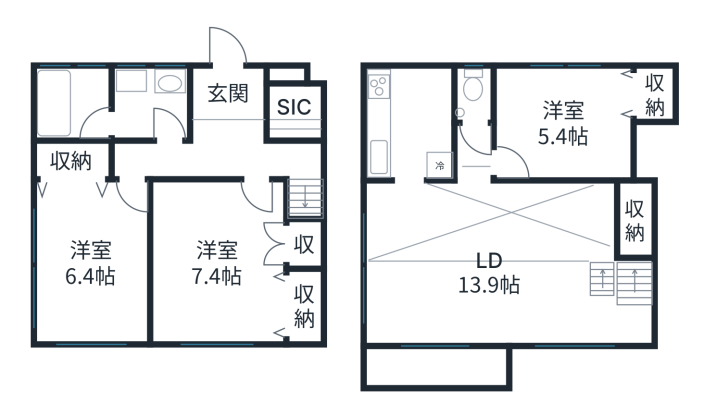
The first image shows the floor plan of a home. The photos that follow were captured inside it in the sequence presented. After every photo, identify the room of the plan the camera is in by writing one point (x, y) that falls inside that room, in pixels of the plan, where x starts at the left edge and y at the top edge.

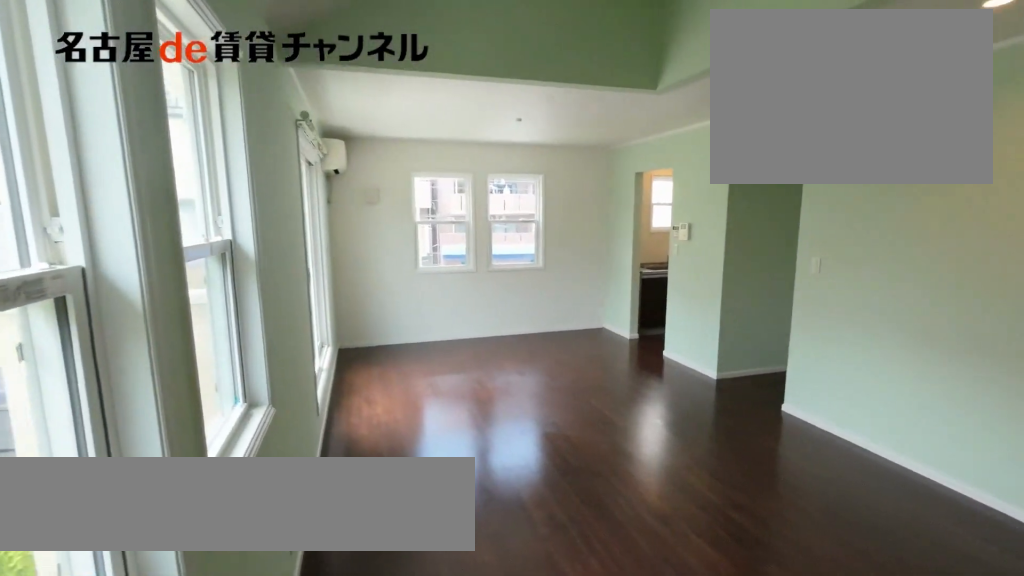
(509, 265)
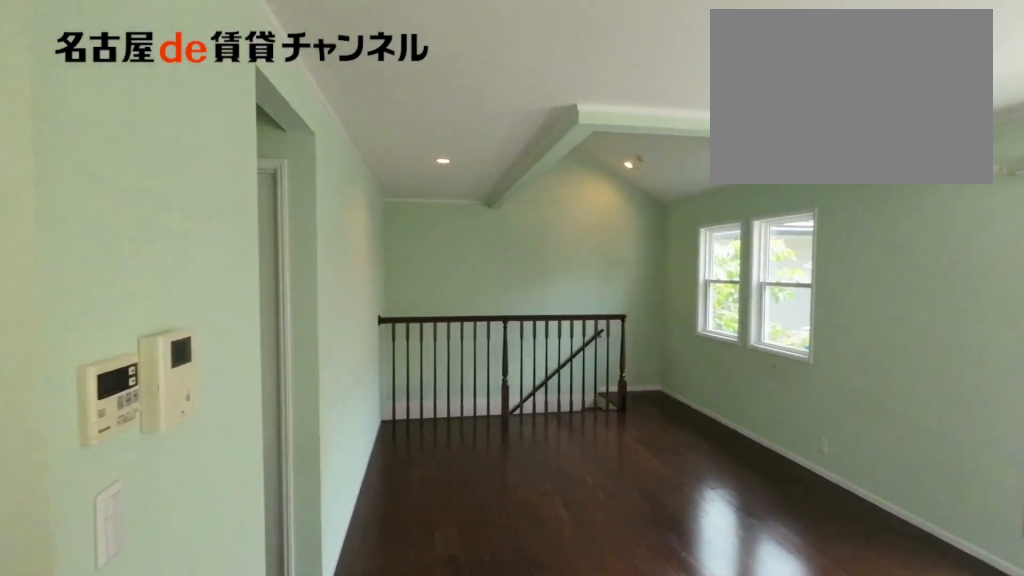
(509, 265)
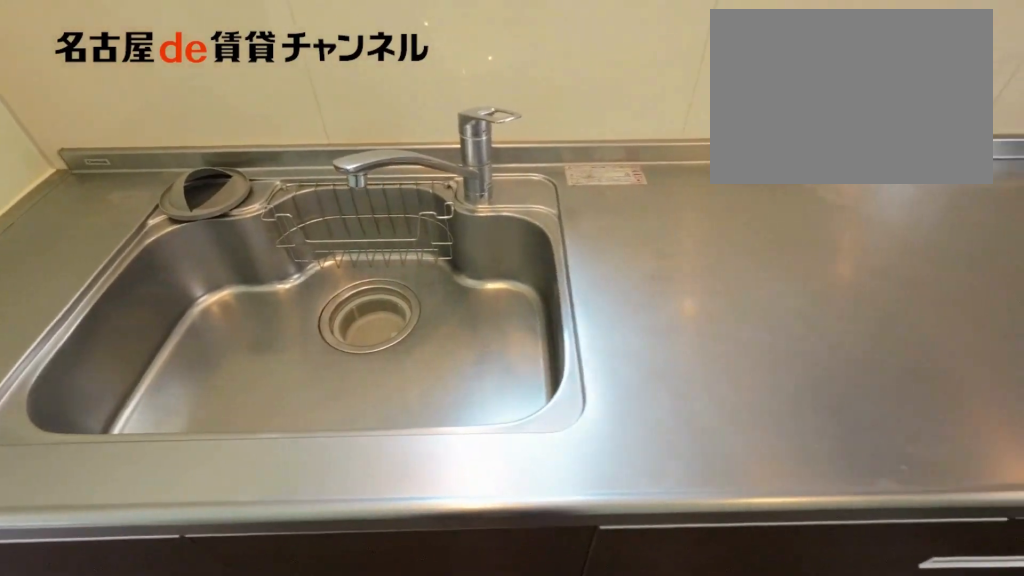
(408, 123)
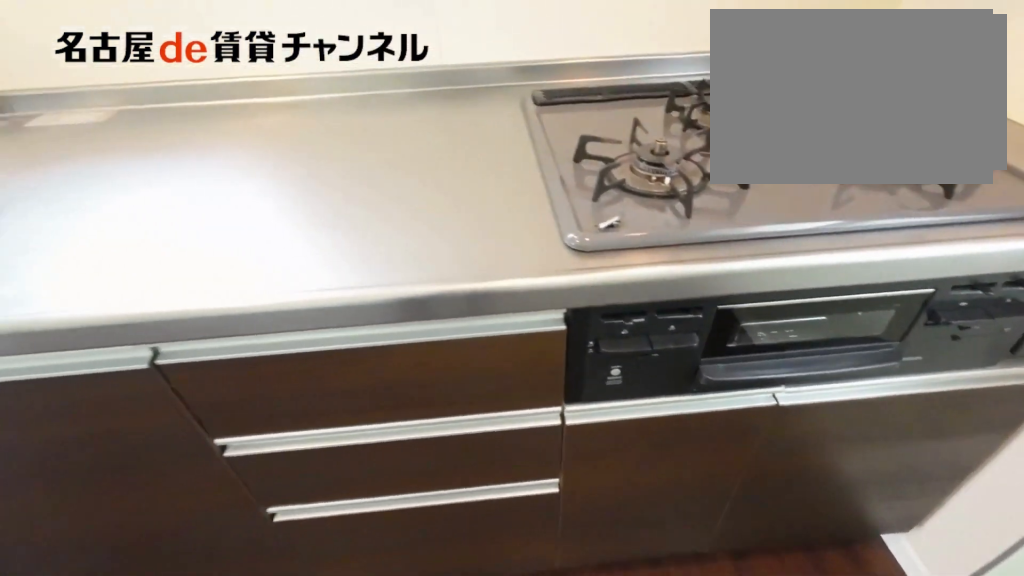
(408, 123)
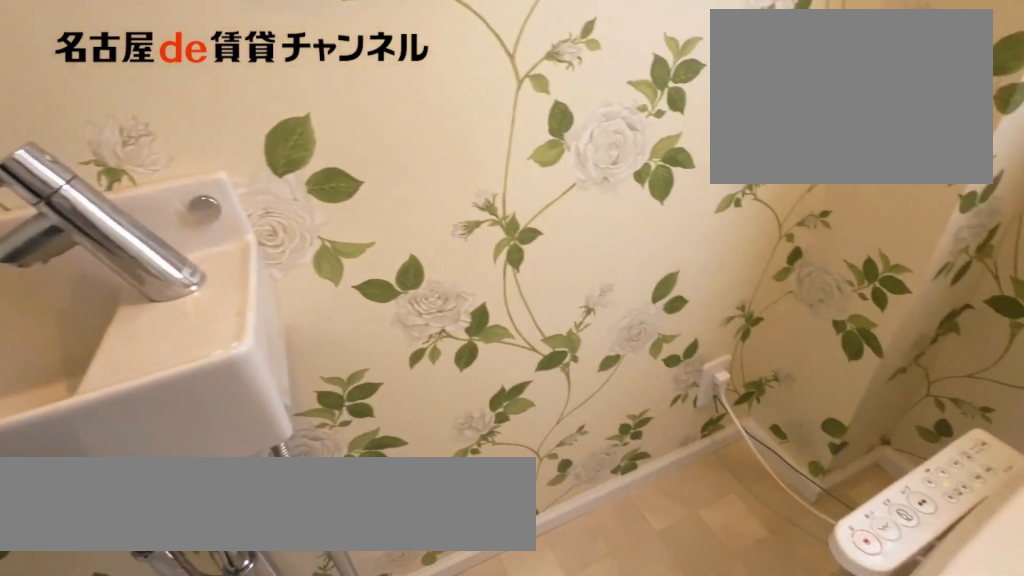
(473, 96)
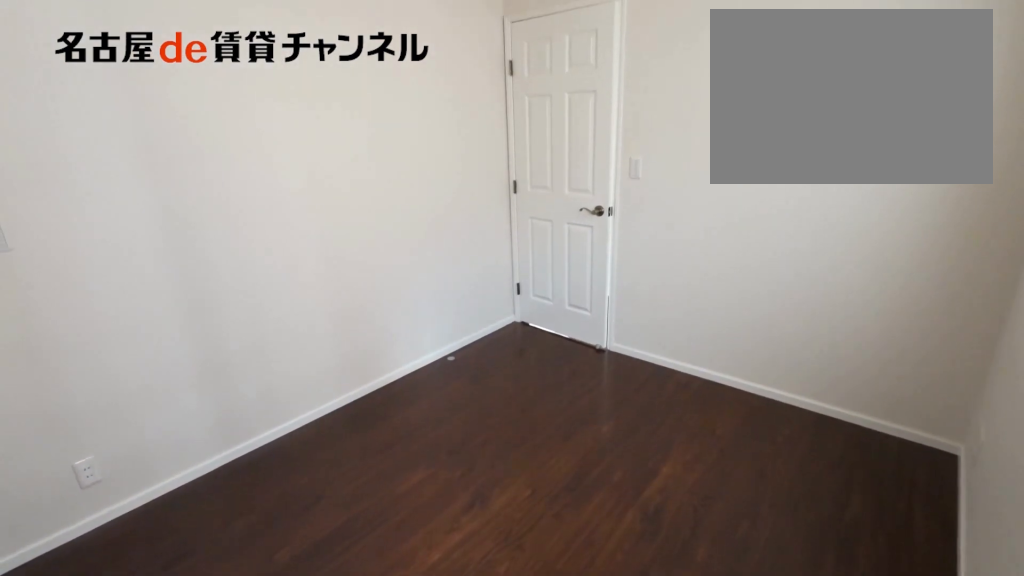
(575, 120)
